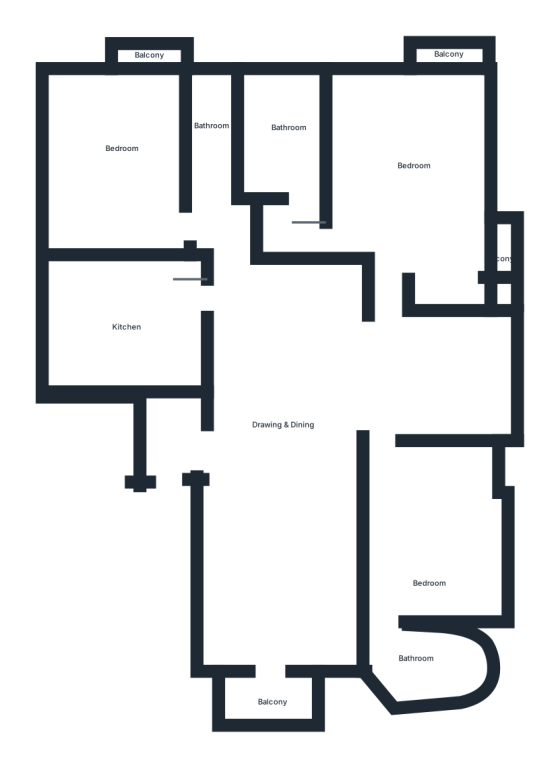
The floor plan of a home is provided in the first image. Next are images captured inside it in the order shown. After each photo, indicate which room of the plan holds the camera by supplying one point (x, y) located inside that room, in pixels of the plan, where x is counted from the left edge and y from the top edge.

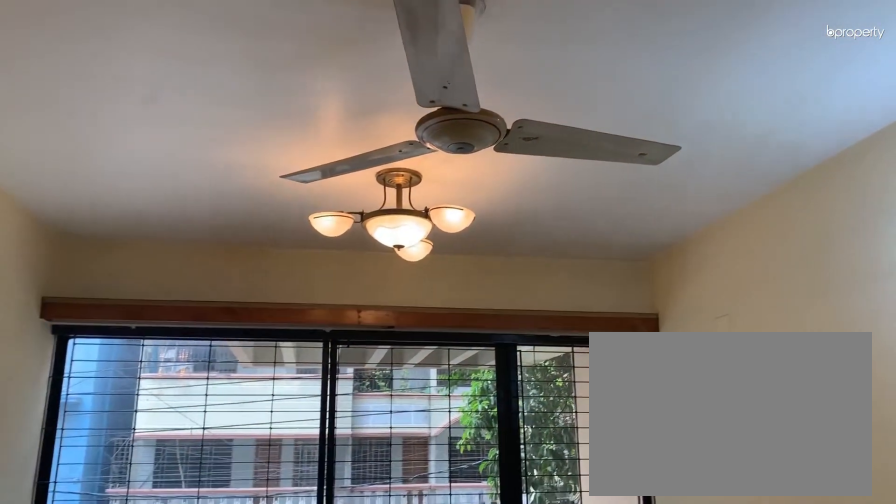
(284, 413)
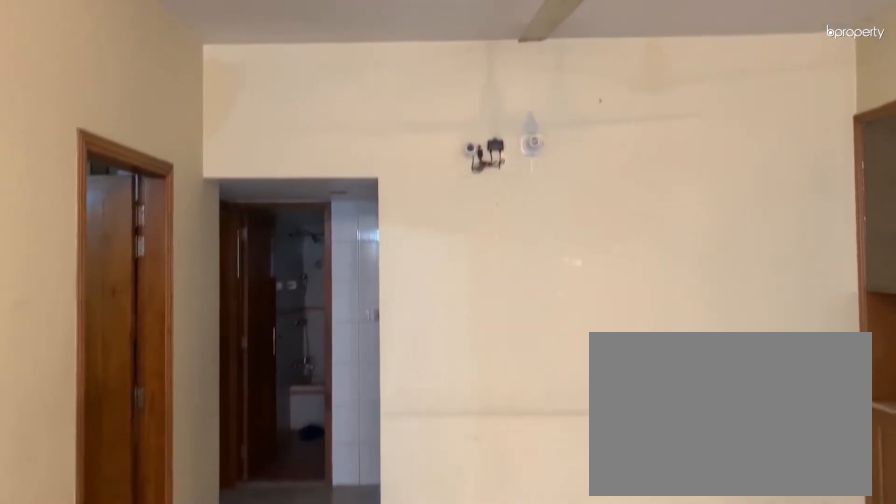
(284, 412)
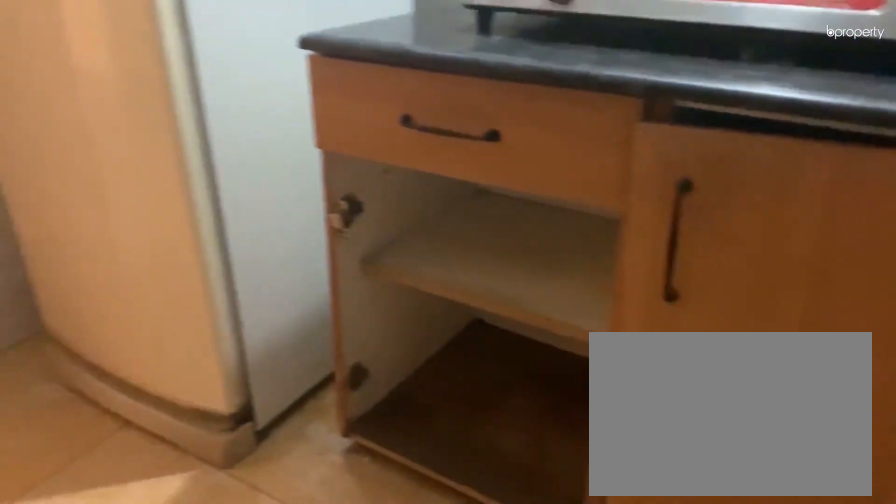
(123, 323)
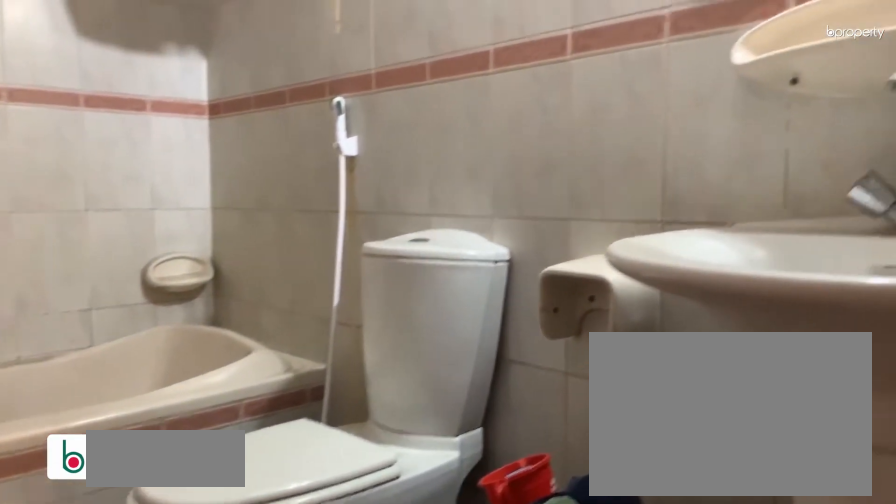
(217, 131)
